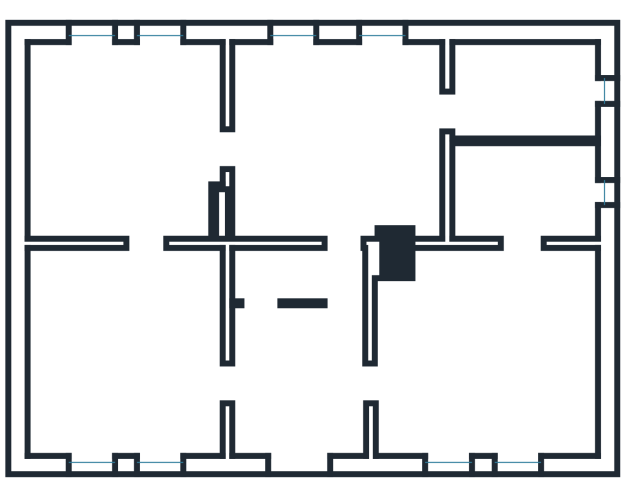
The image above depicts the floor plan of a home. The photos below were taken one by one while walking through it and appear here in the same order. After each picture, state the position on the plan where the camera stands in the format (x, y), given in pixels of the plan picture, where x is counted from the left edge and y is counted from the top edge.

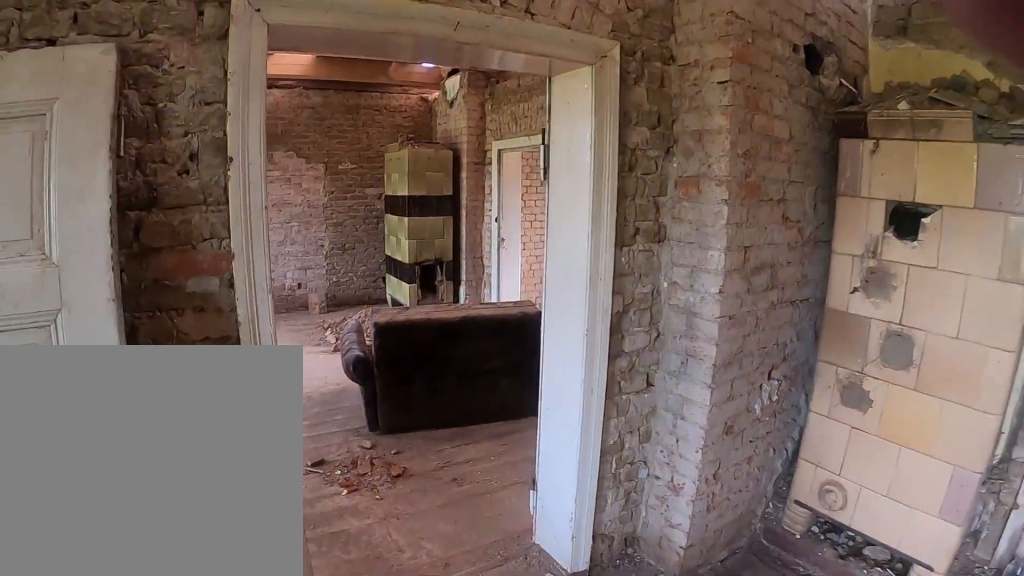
(181, 137)
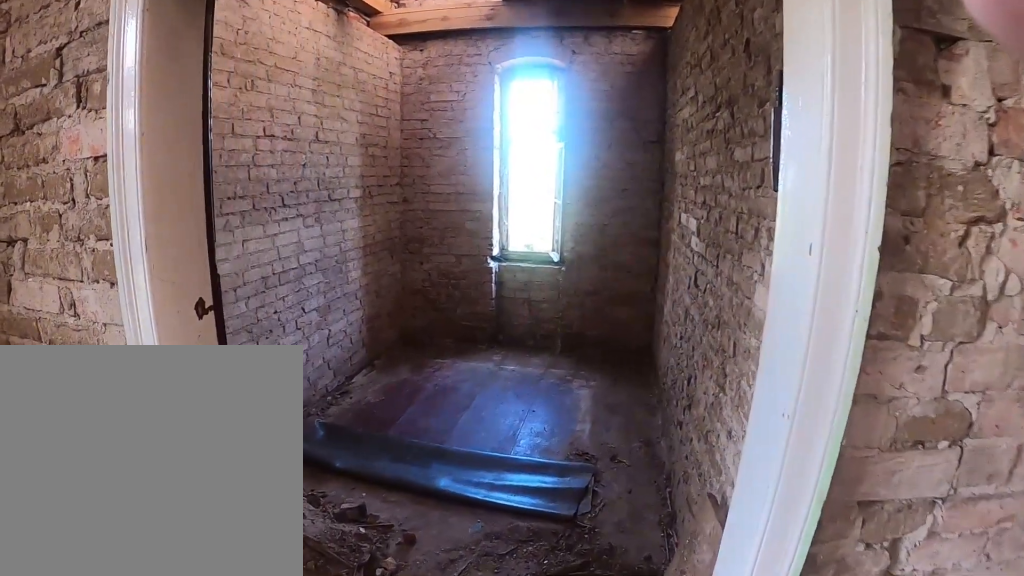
(415, 114)
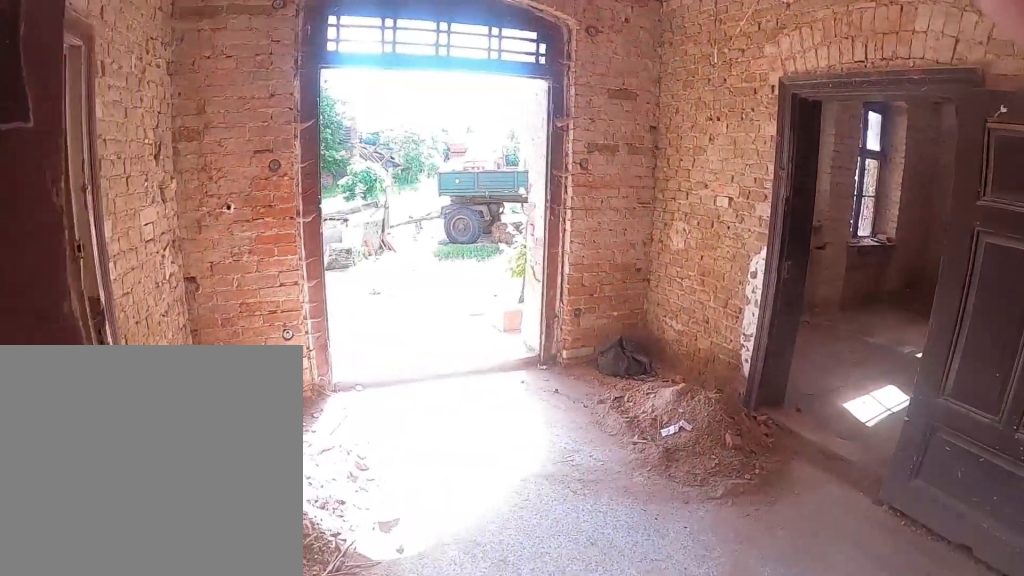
(332, 333)
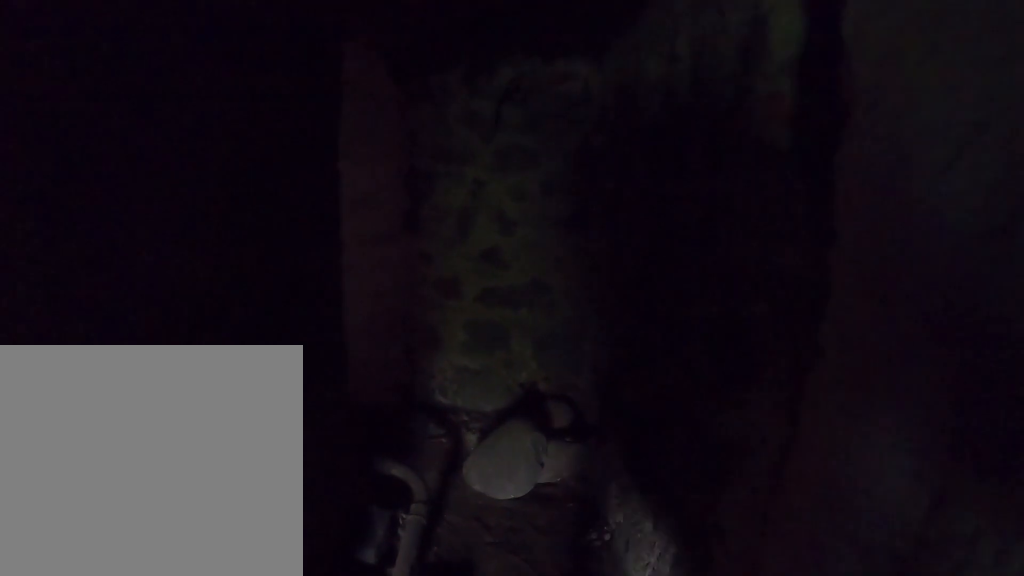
(367, 257)
